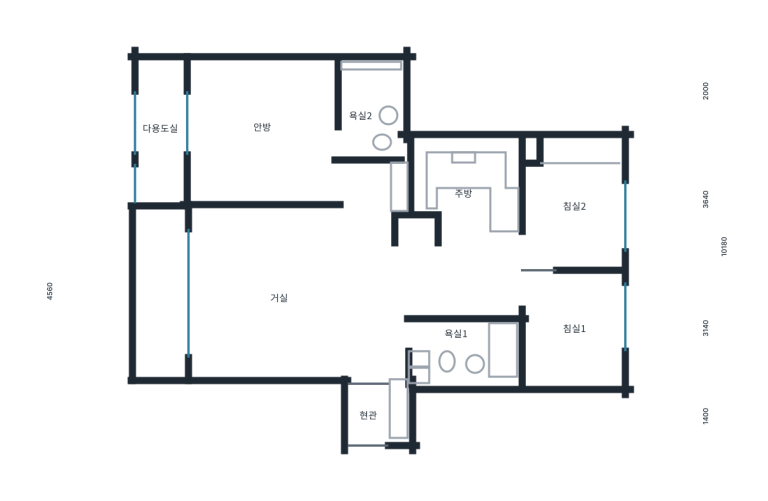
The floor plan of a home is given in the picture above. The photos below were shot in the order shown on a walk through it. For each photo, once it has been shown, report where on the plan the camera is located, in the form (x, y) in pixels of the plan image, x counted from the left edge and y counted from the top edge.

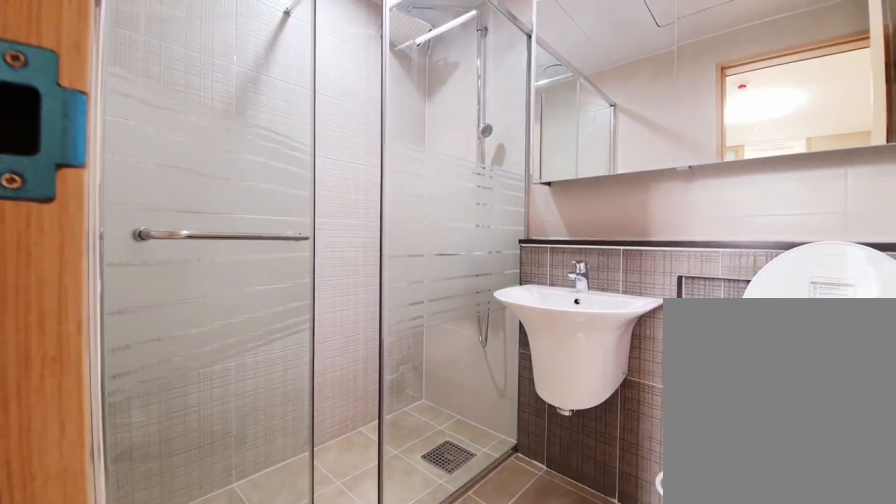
(351, 143)
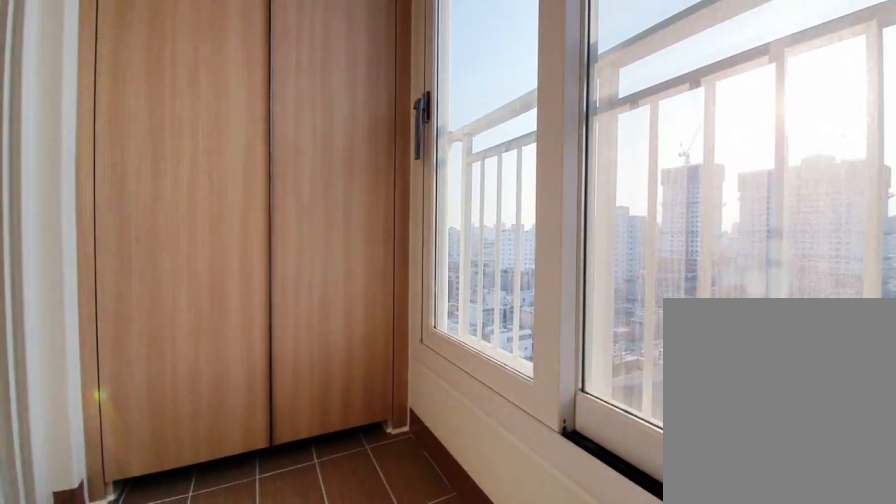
(179, 149)
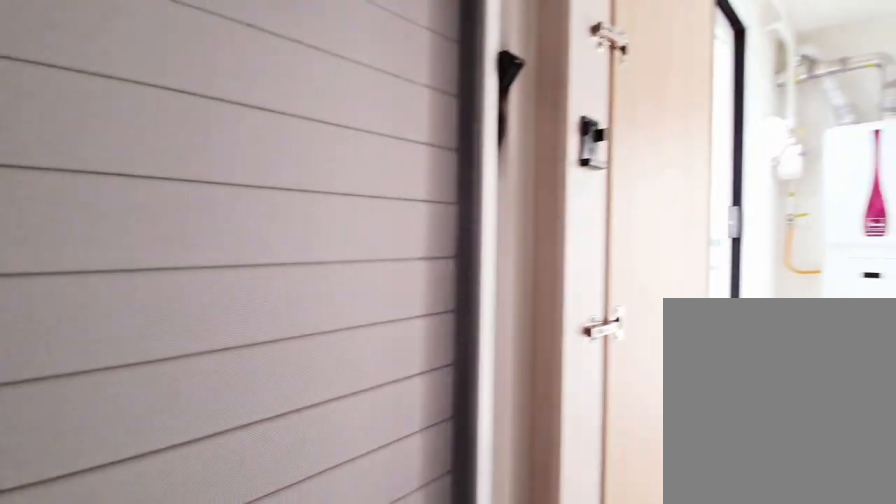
(181, 147)
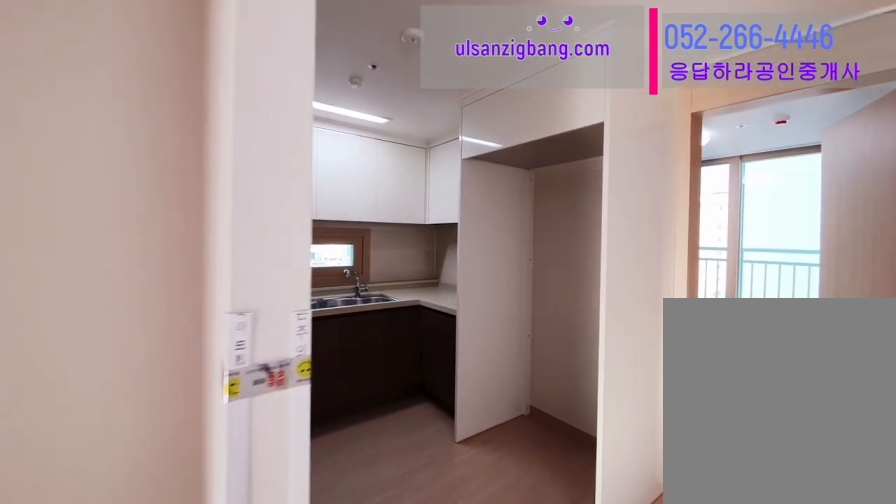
(469, 203)
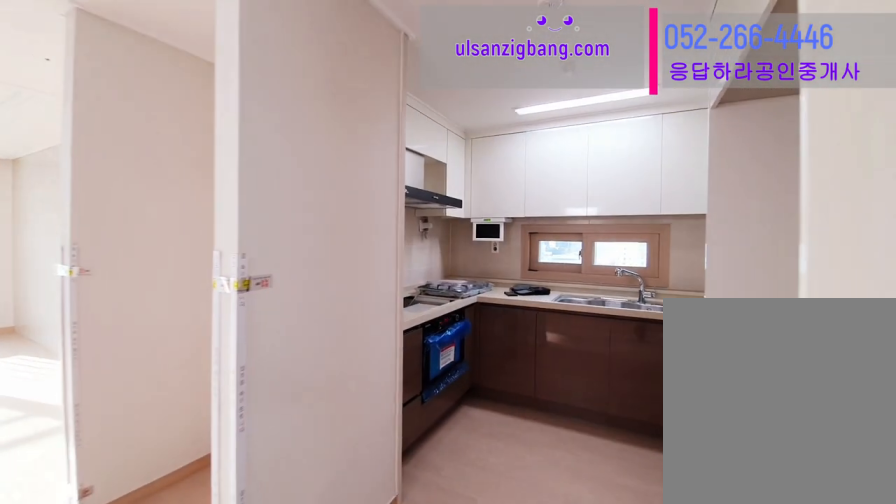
(469, 201)
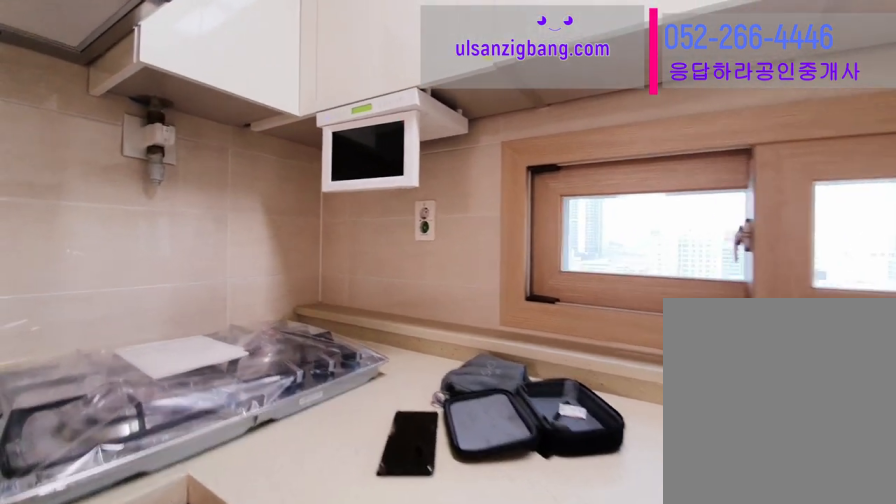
(469, 202)
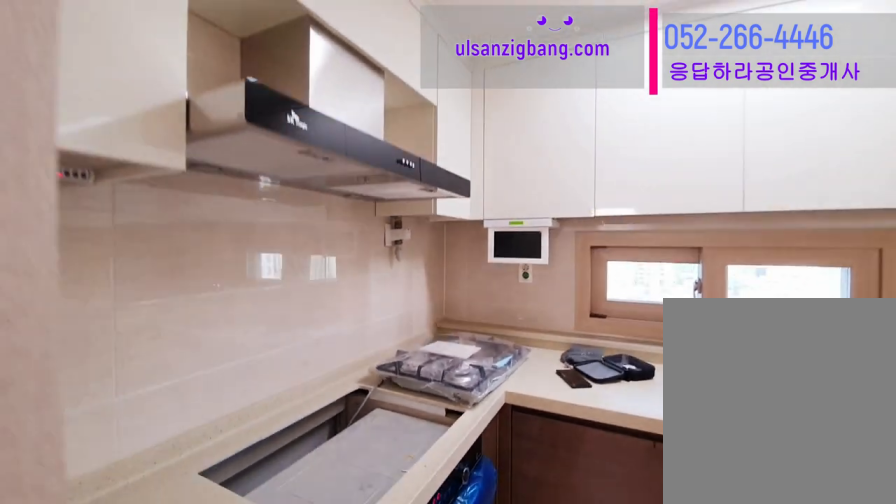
(470, 203)
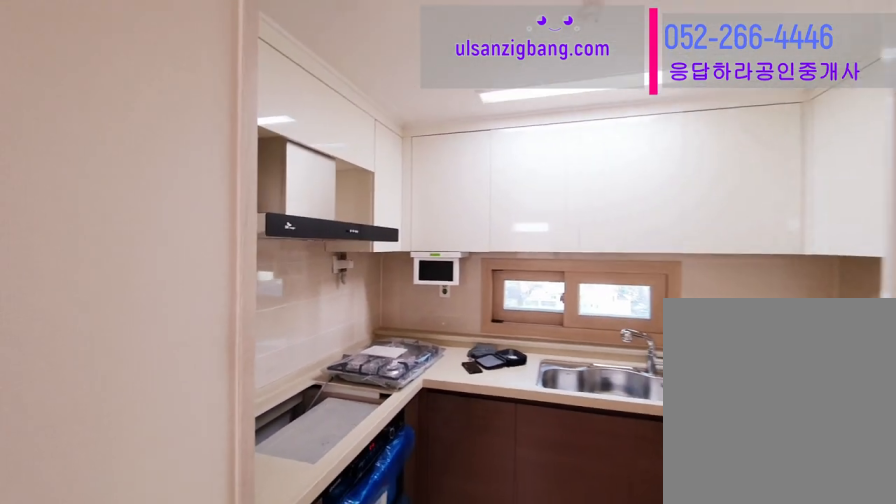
(469, 202)
